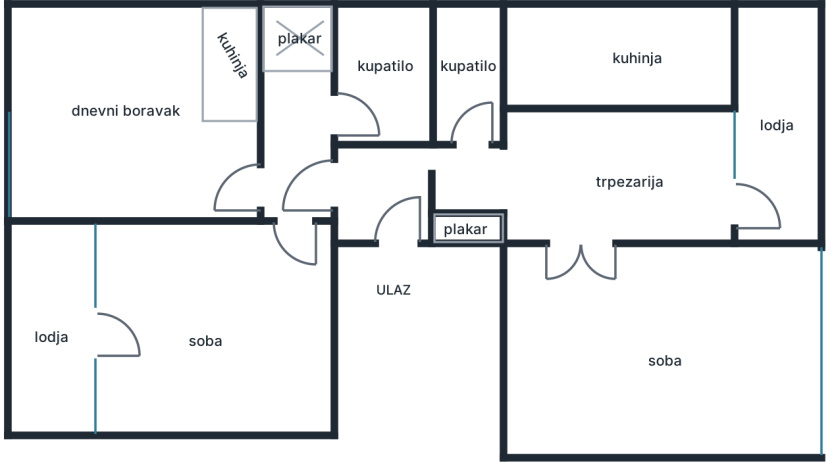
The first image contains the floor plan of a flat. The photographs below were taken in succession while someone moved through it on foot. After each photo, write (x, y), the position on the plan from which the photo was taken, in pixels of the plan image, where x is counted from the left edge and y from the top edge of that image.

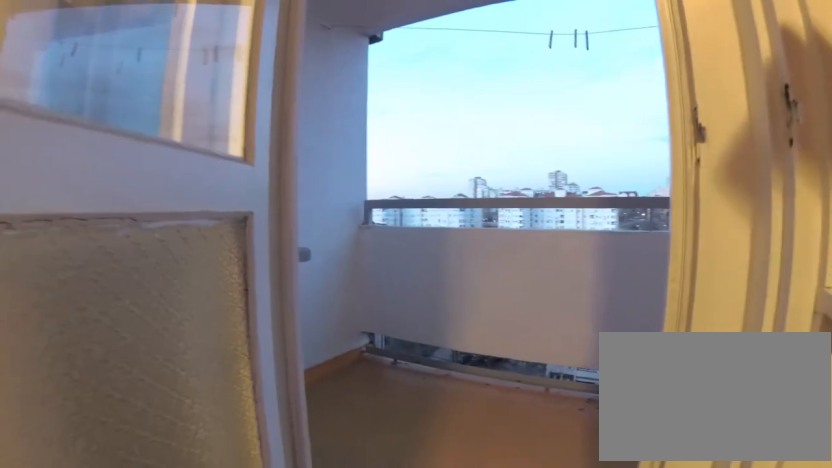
(121, 349)
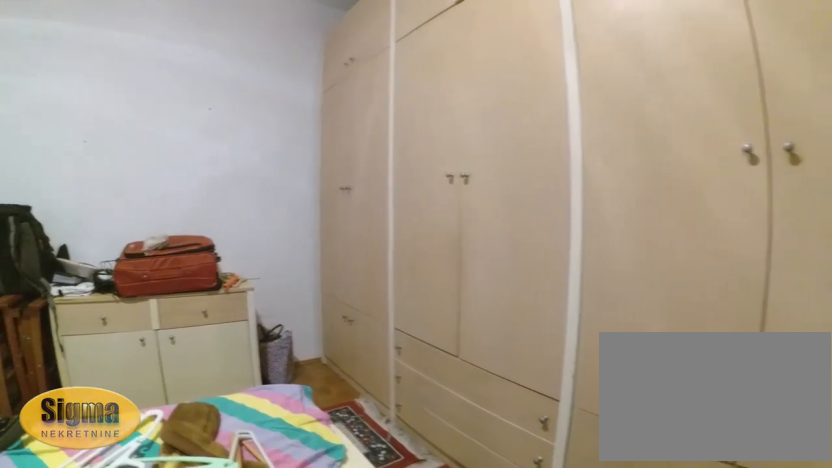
(145, 356)
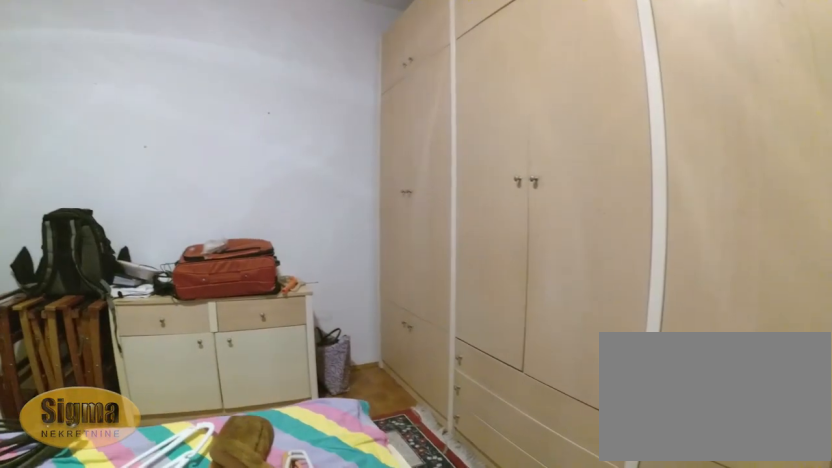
(150, 356)
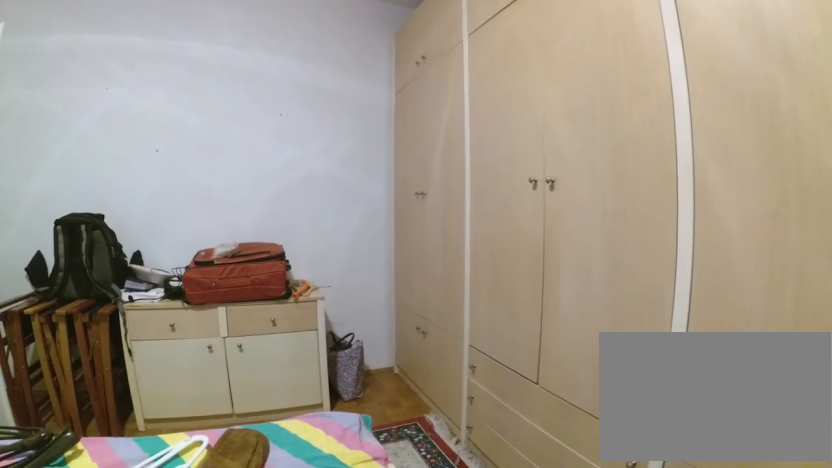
(154, 356)
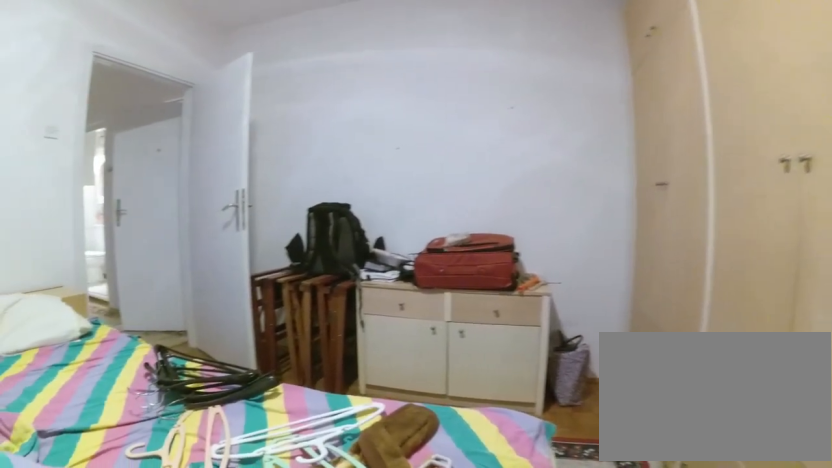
(176, 361)
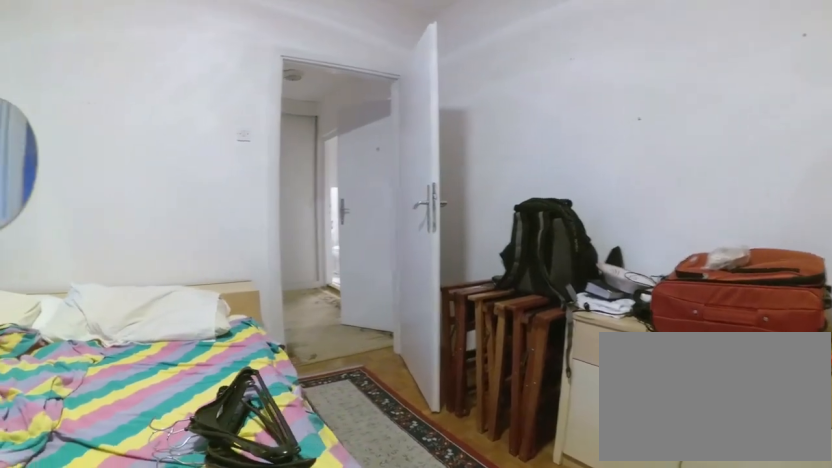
(232, 376)
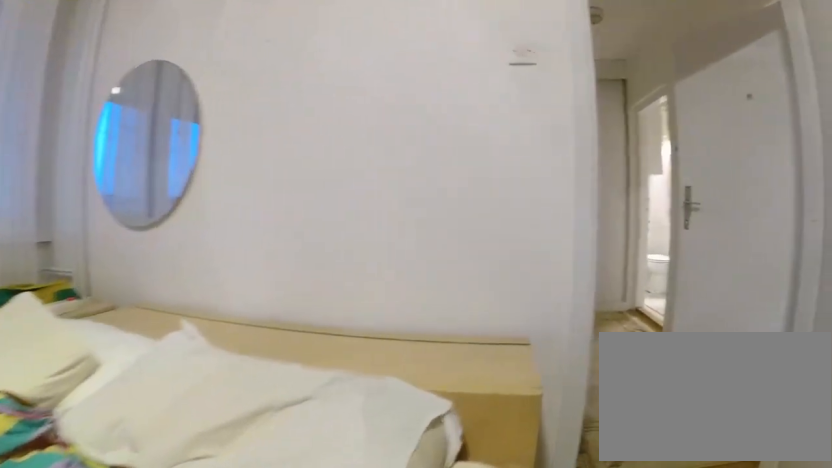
(281, 345)
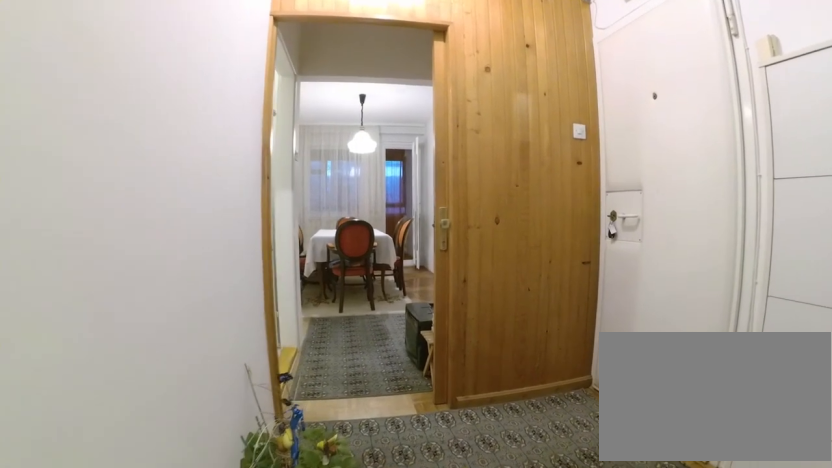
(322, 190)
